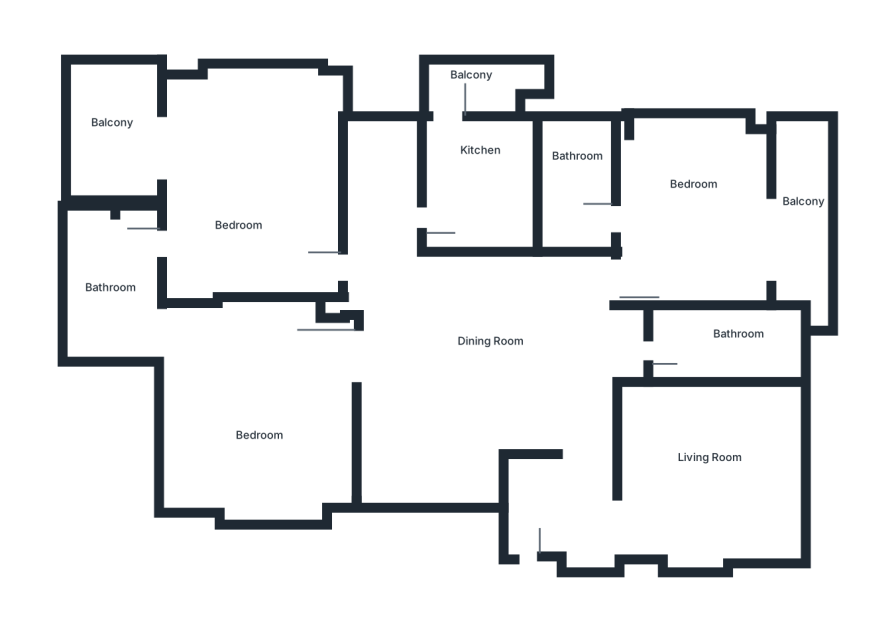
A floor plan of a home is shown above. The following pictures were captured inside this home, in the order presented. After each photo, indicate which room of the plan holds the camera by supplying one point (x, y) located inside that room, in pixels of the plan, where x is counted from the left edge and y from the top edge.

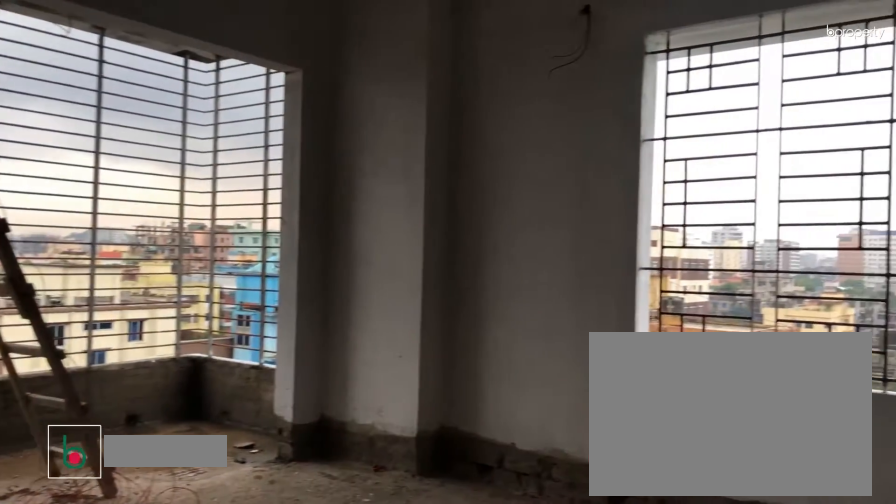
(234, 196)
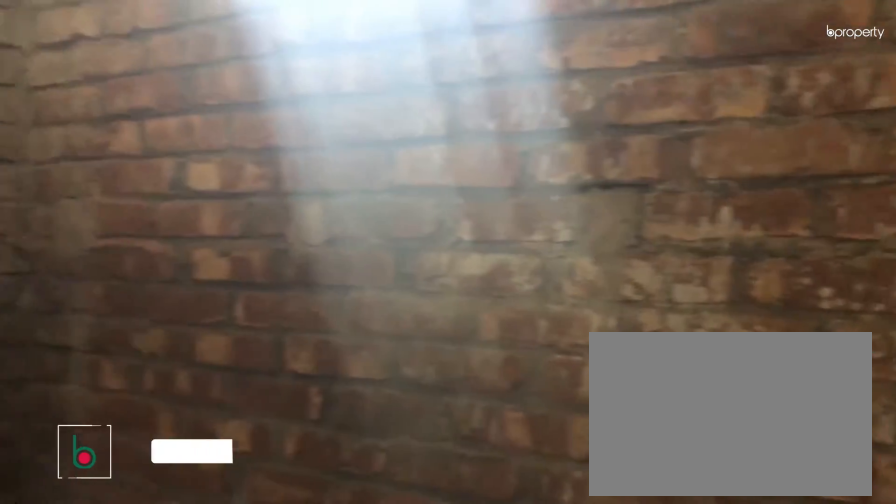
(103, 278)
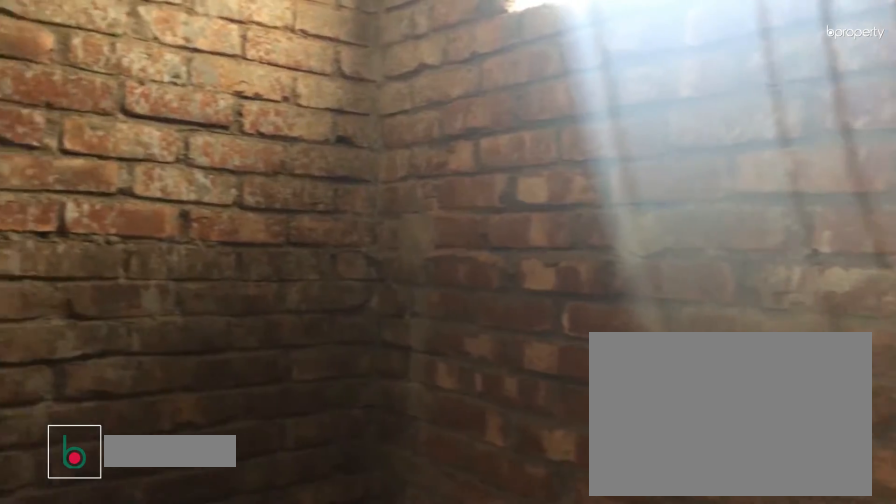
(103, 278)
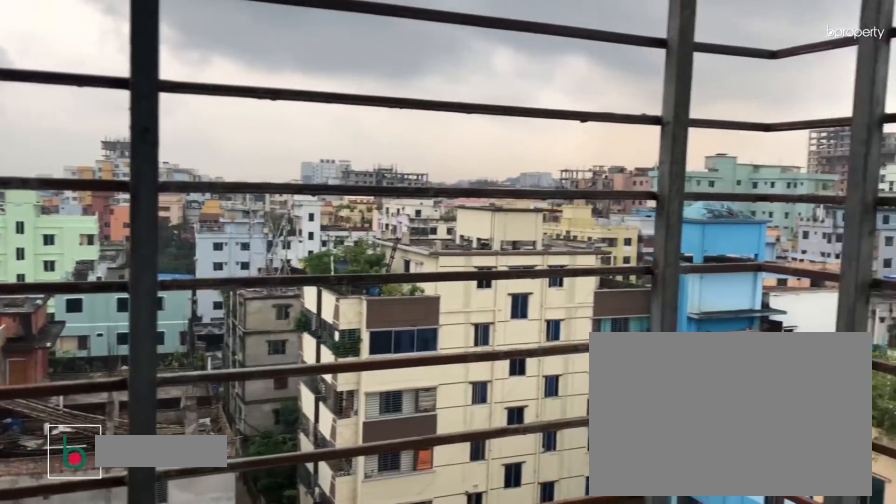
(111, 136)
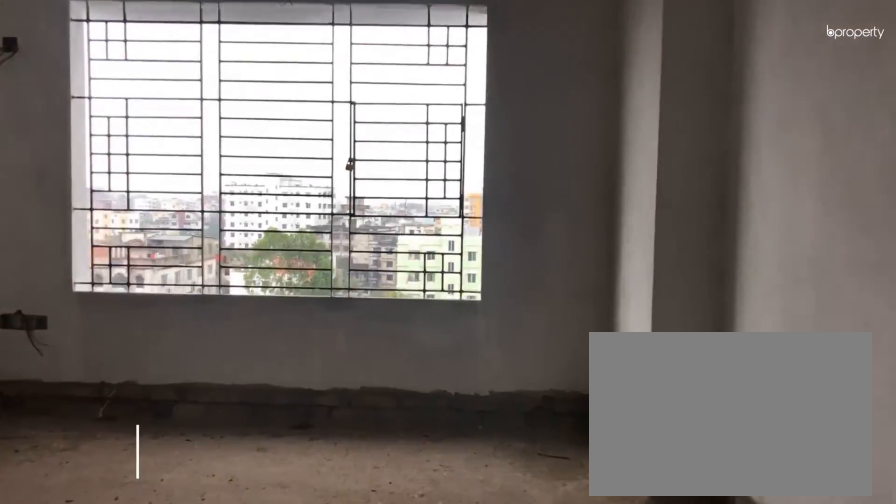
(250, 410)
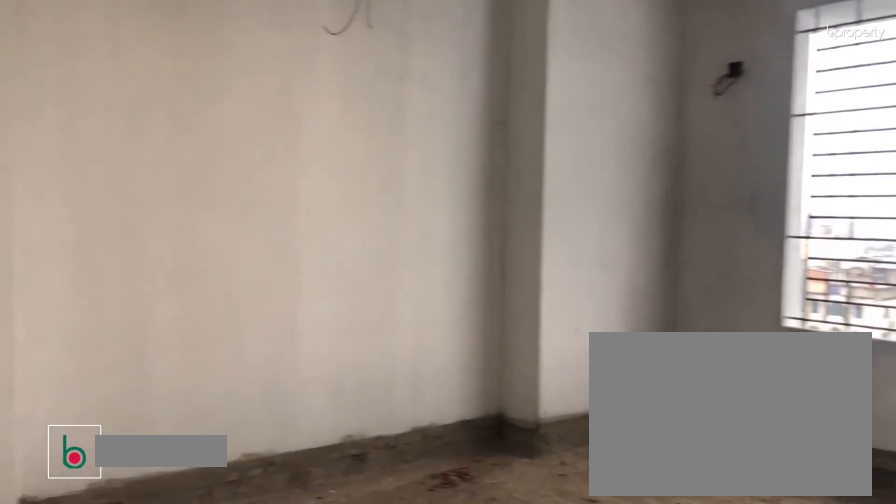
(250, 410)
